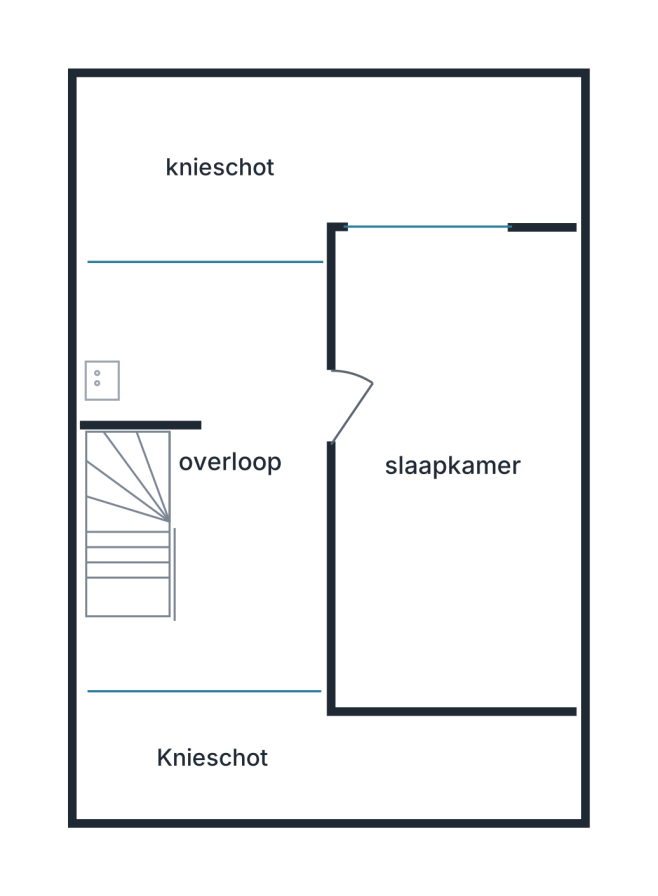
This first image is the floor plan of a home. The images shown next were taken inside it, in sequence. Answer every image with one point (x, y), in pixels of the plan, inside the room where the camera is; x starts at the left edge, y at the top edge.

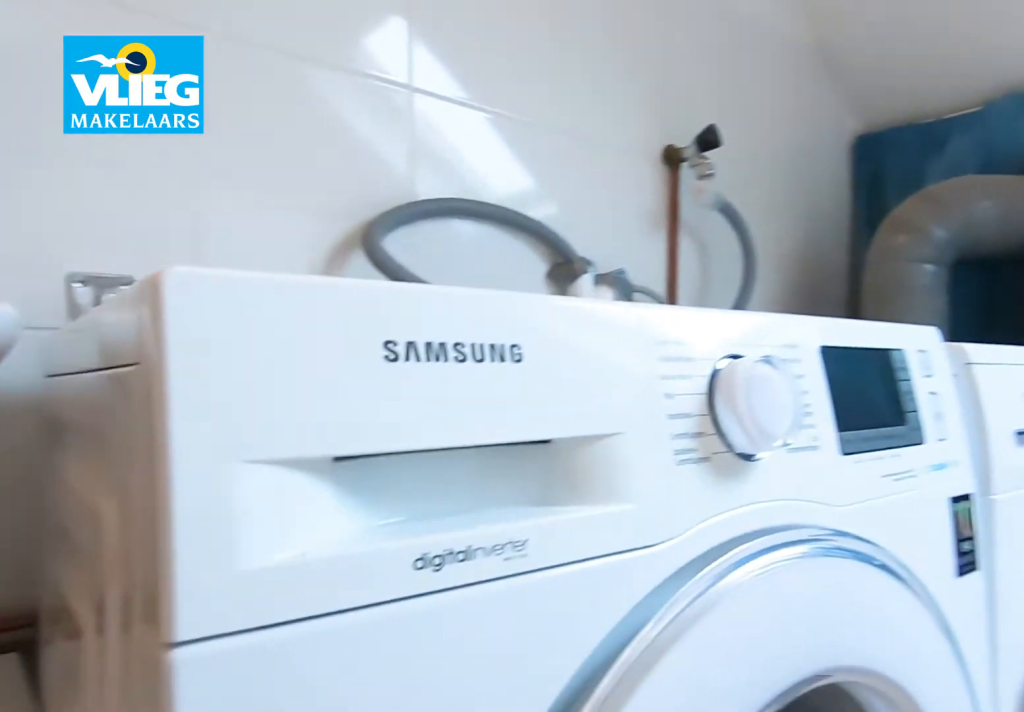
(209, 479)
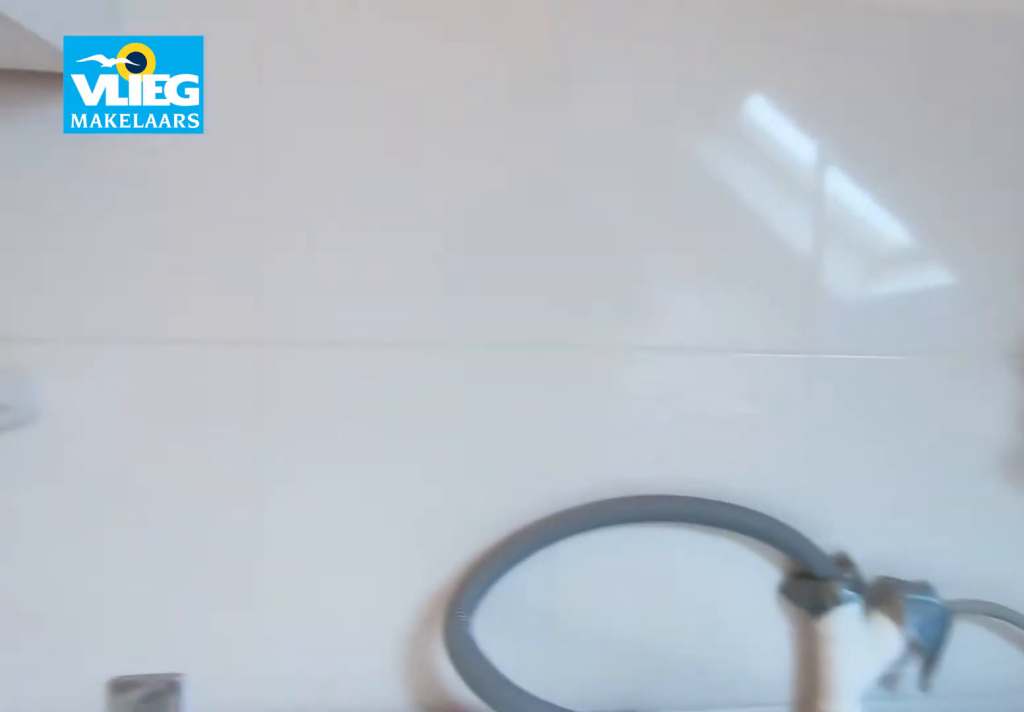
(209, 479)
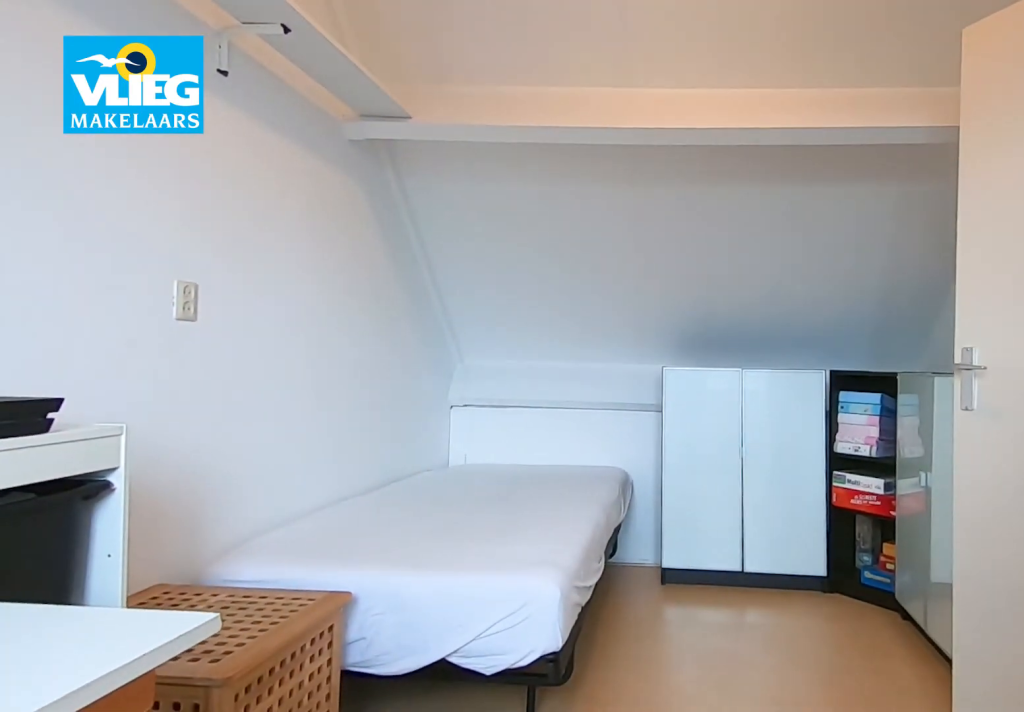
(453, 549)
